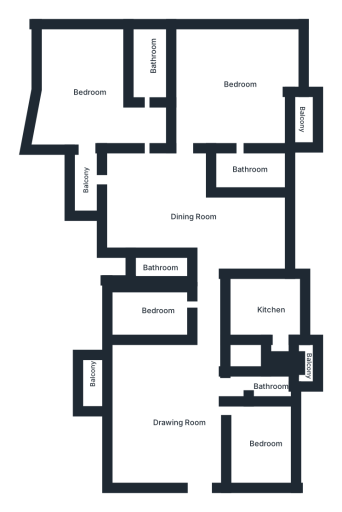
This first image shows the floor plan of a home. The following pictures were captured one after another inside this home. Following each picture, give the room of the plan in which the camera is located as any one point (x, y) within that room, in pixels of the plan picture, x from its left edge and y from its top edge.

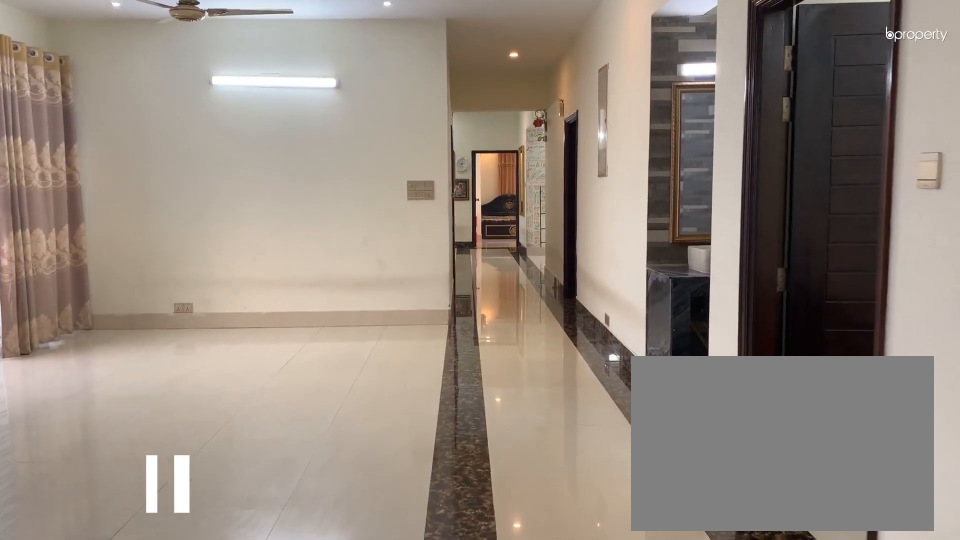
(181, 422)
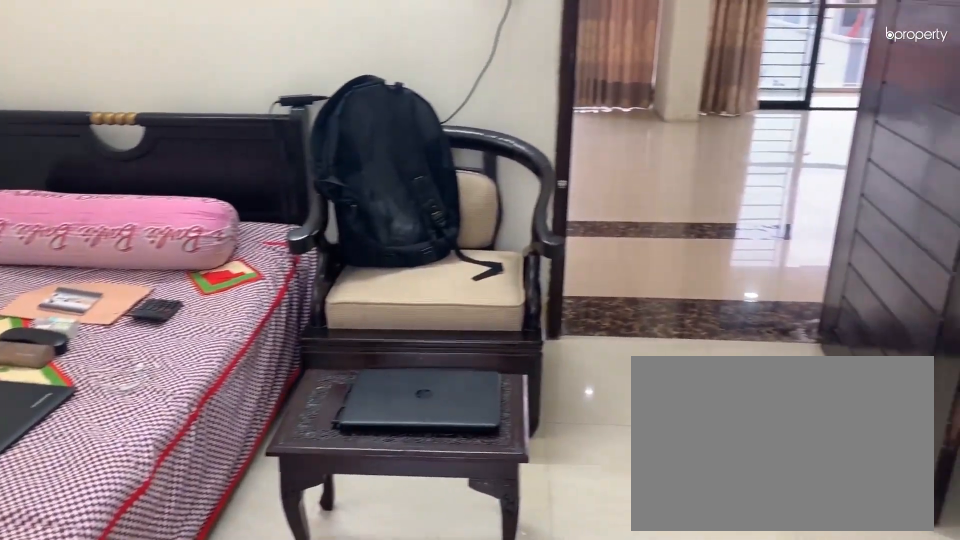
(266, 444)
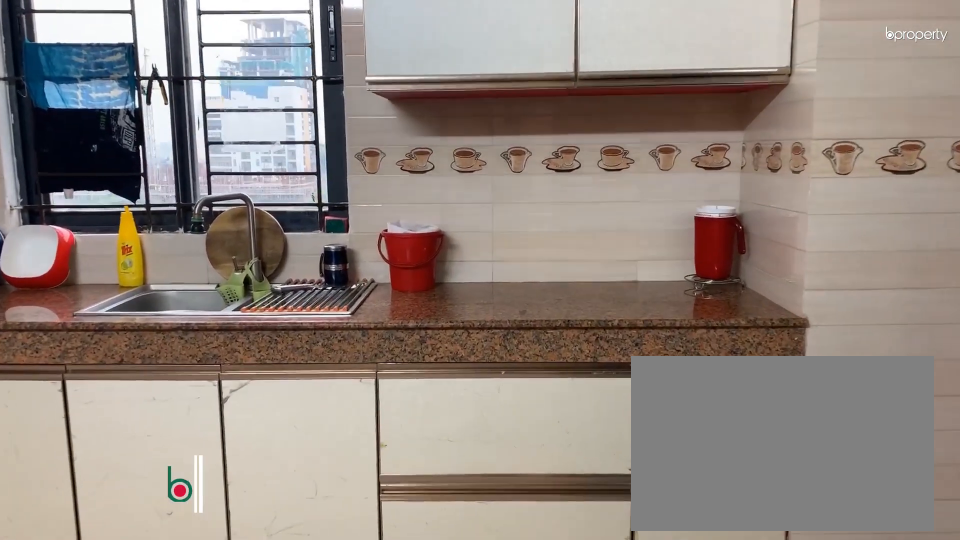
(274, 310)
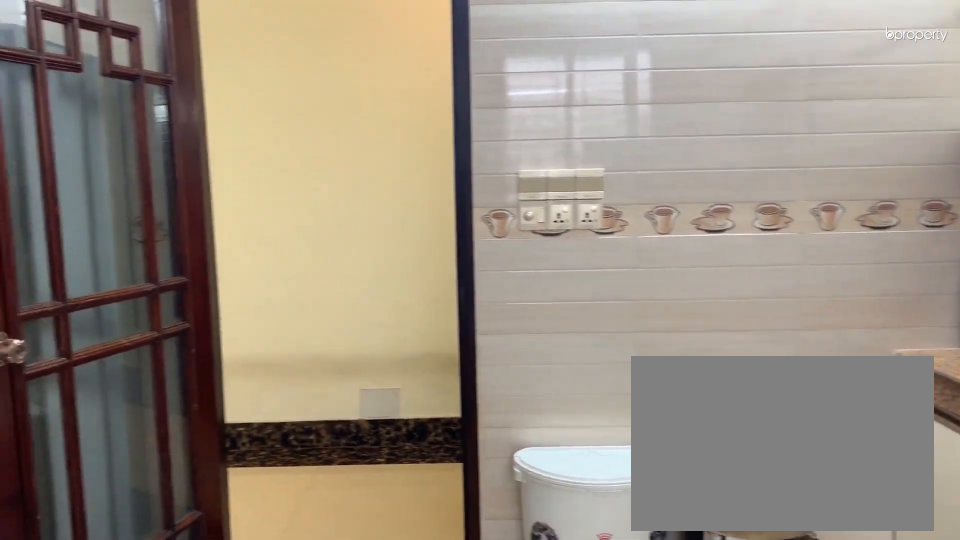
(274, 310)
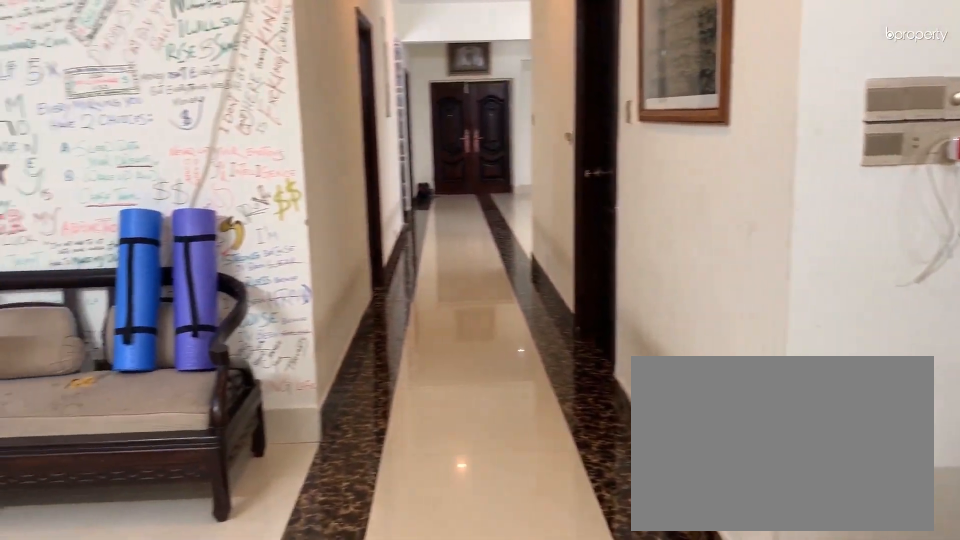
(183, 202)
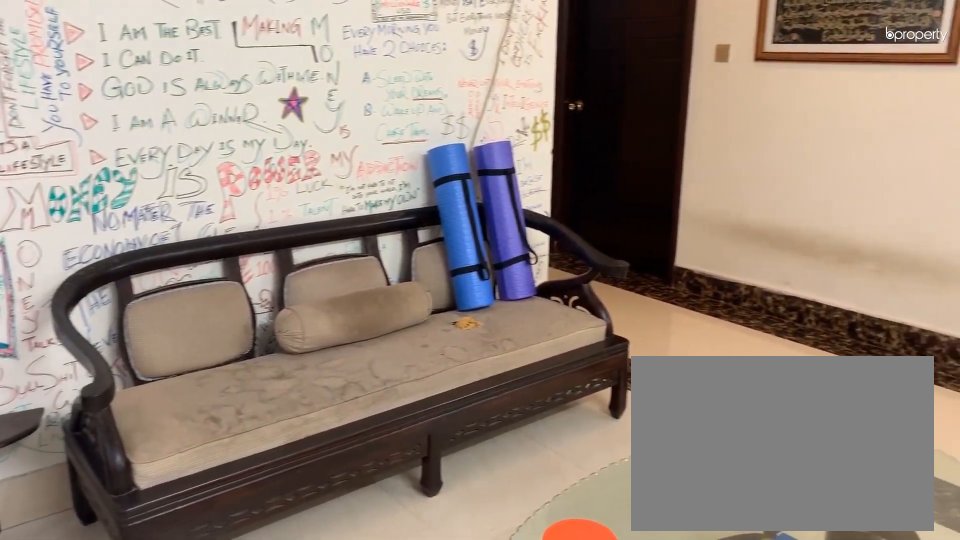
(241, 231)
